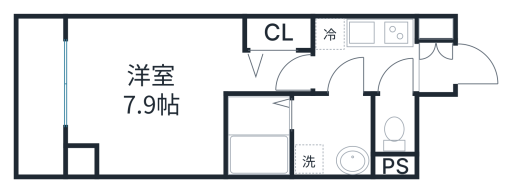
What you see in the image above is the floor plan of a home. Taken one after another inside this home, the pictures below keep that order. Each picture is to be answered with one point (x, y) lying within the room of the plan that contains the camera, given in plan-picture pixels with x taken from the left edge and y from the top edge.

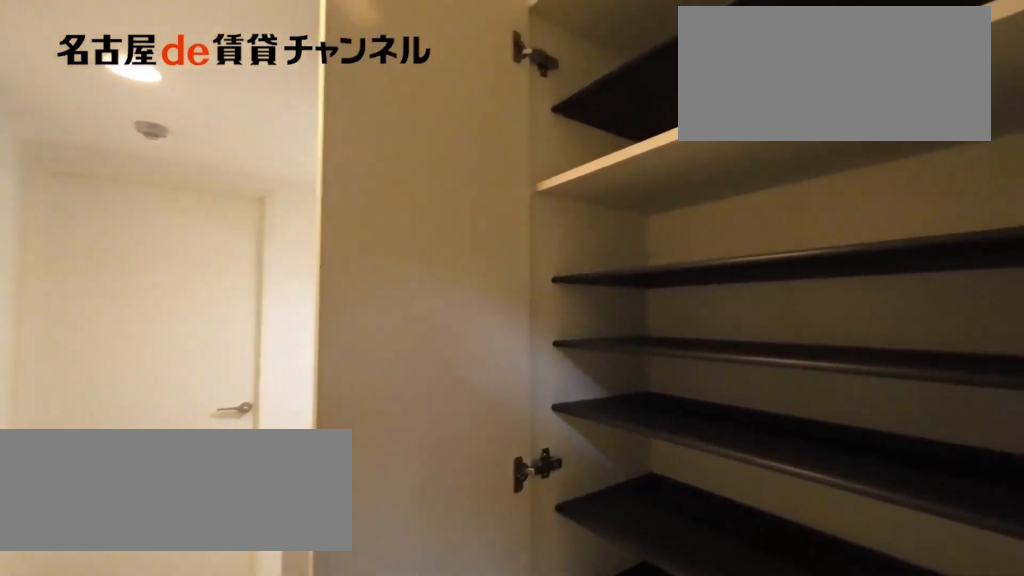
(436, 55)
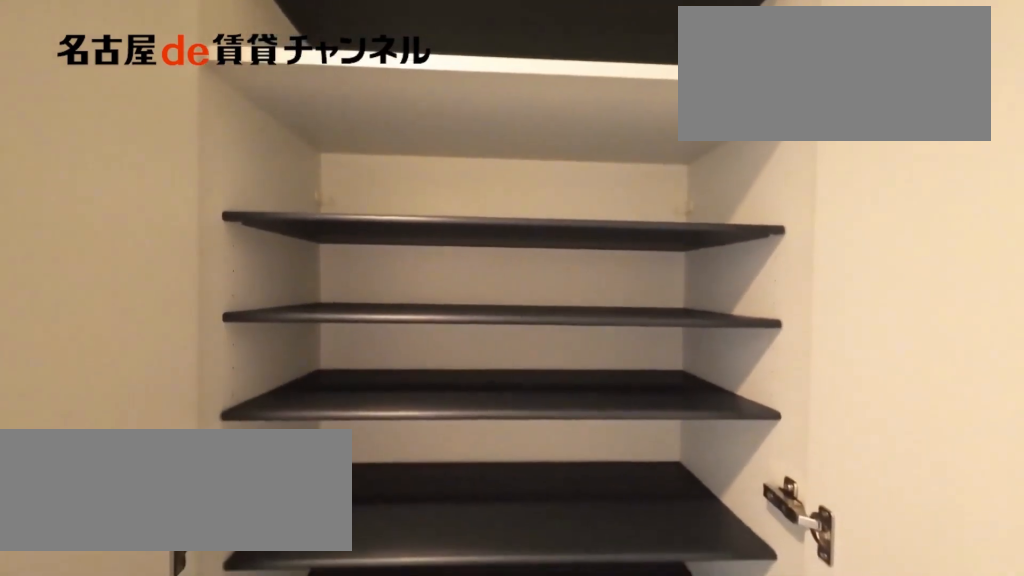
(436, 55)
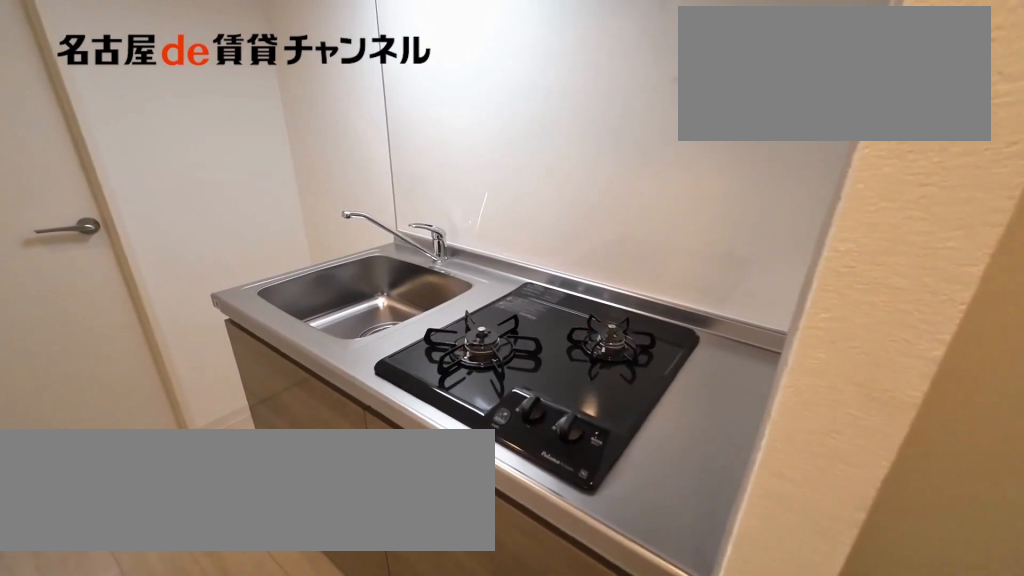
(364, 42)
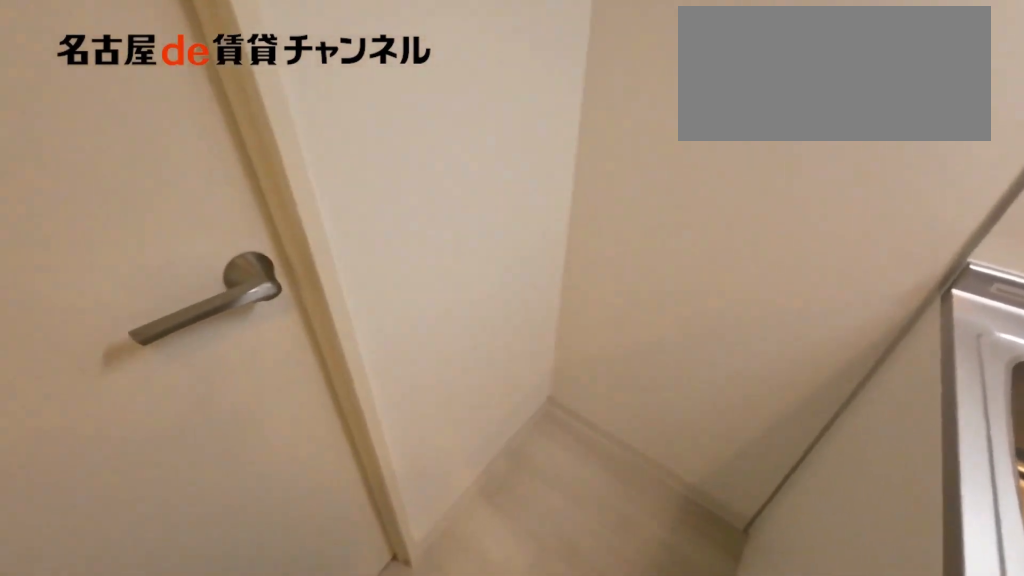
(364, 42)
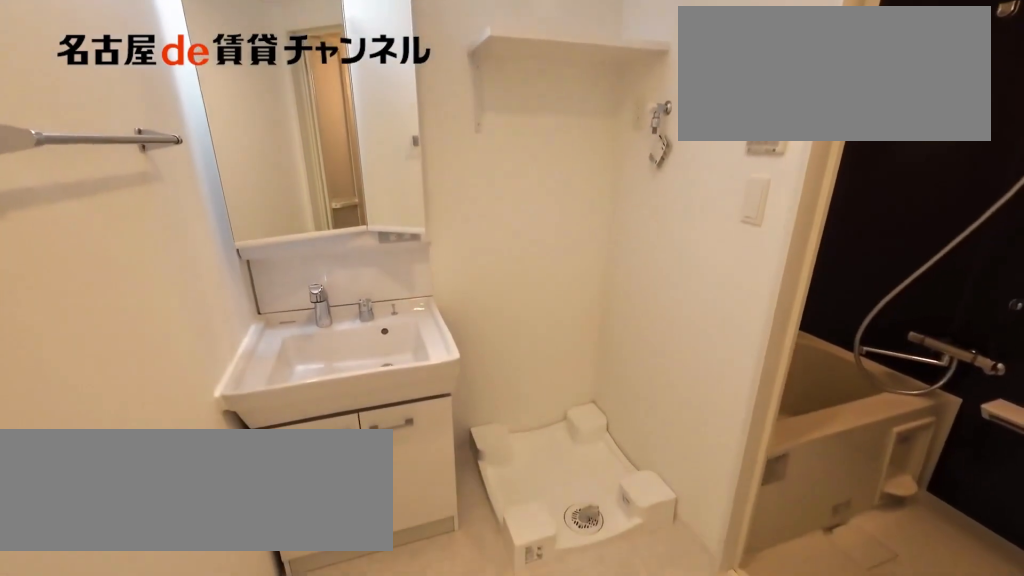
(331, 134)
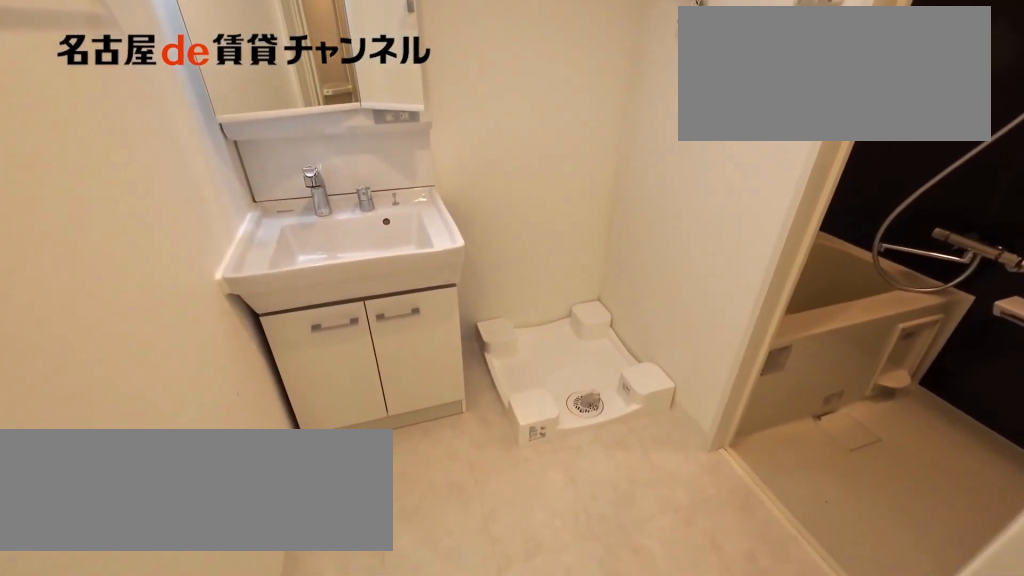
(331, 134)
